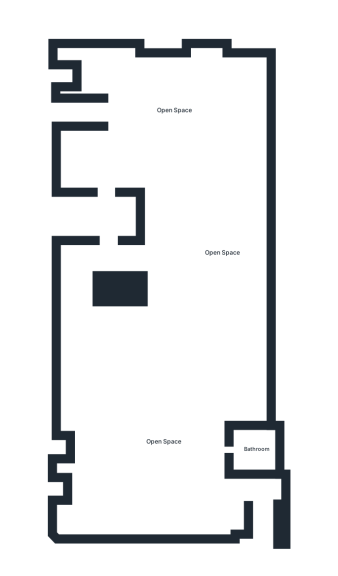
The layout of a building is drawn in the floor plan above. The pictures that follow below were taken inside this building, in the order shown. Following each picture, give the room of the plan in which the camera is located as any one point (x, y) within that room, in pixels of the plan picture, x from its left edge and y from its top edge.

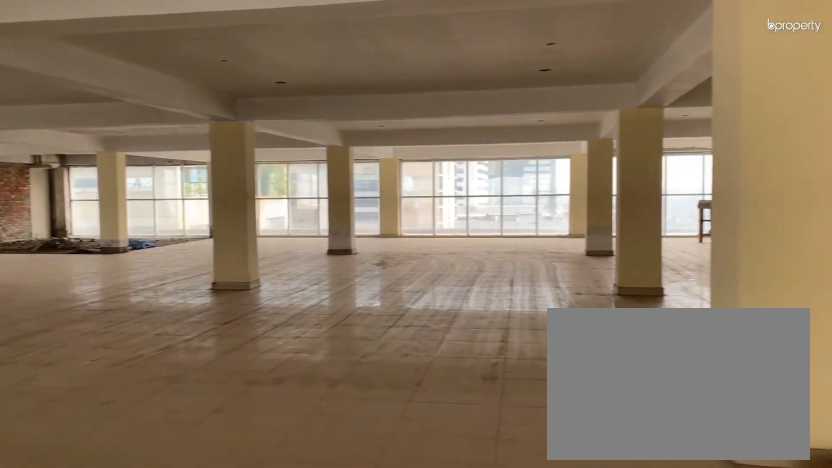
(175, 110)
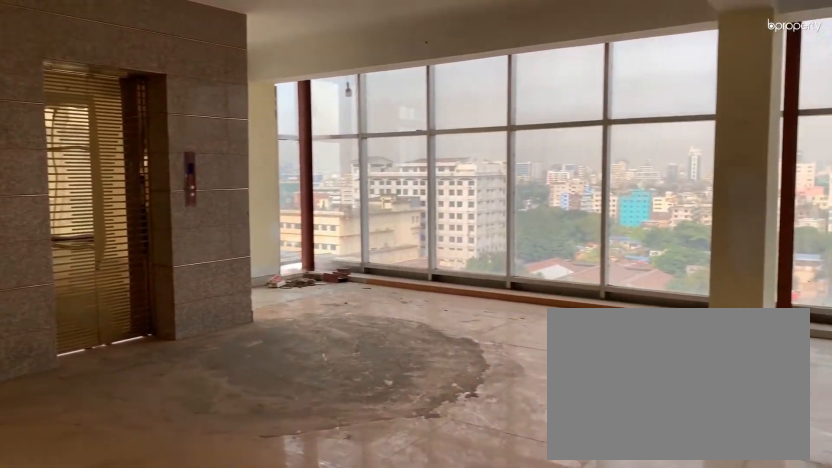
(175, 110)
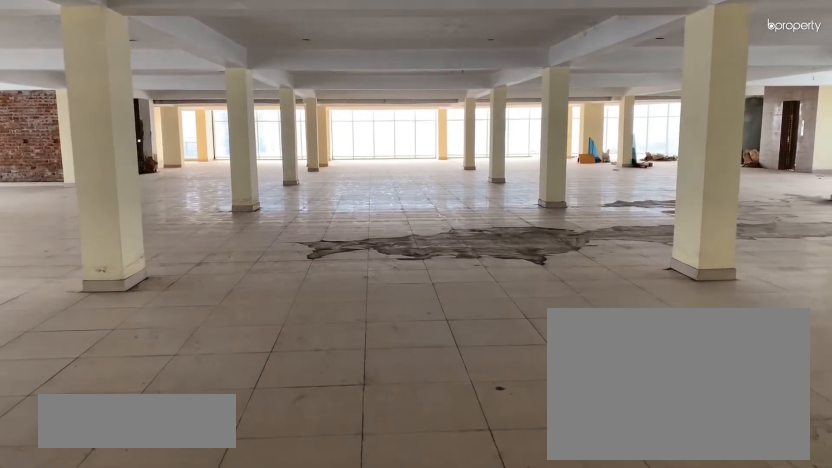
(221, 253)
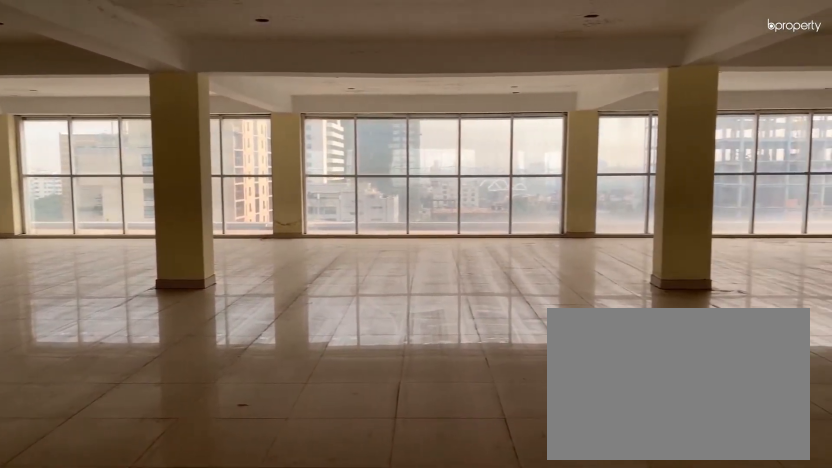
(221, 253)
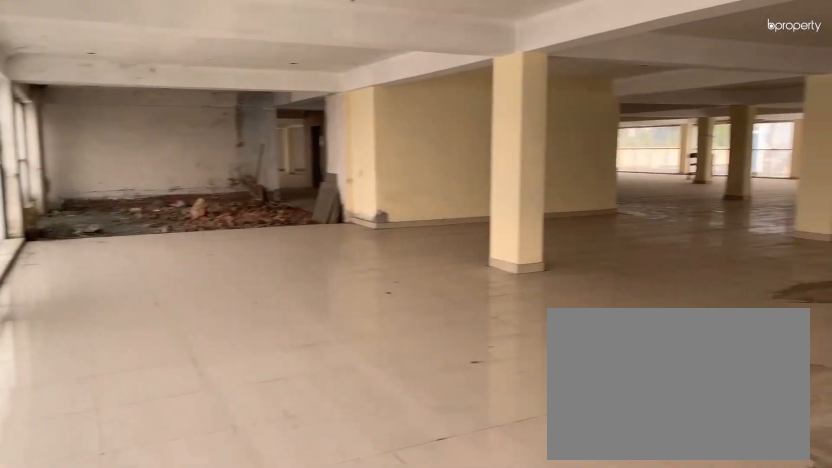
(162, 442)
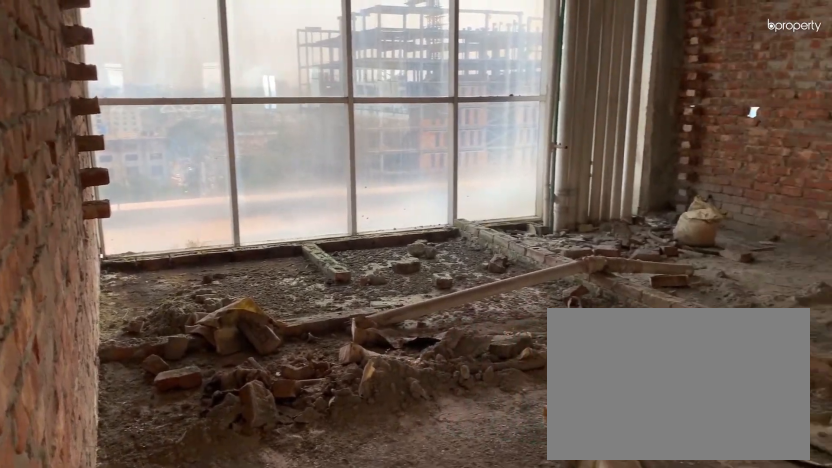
(256, 448)
